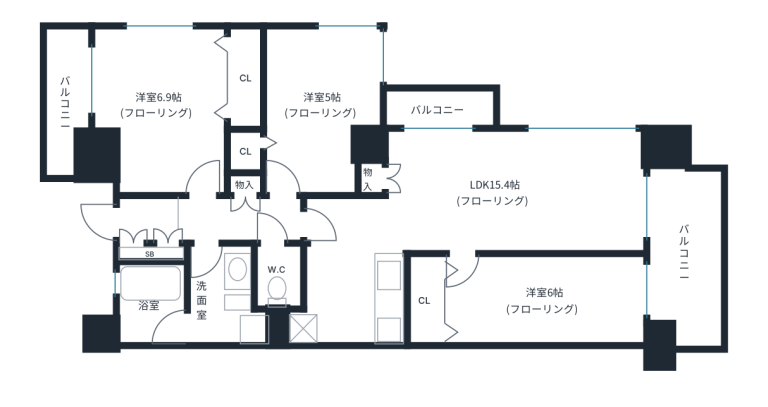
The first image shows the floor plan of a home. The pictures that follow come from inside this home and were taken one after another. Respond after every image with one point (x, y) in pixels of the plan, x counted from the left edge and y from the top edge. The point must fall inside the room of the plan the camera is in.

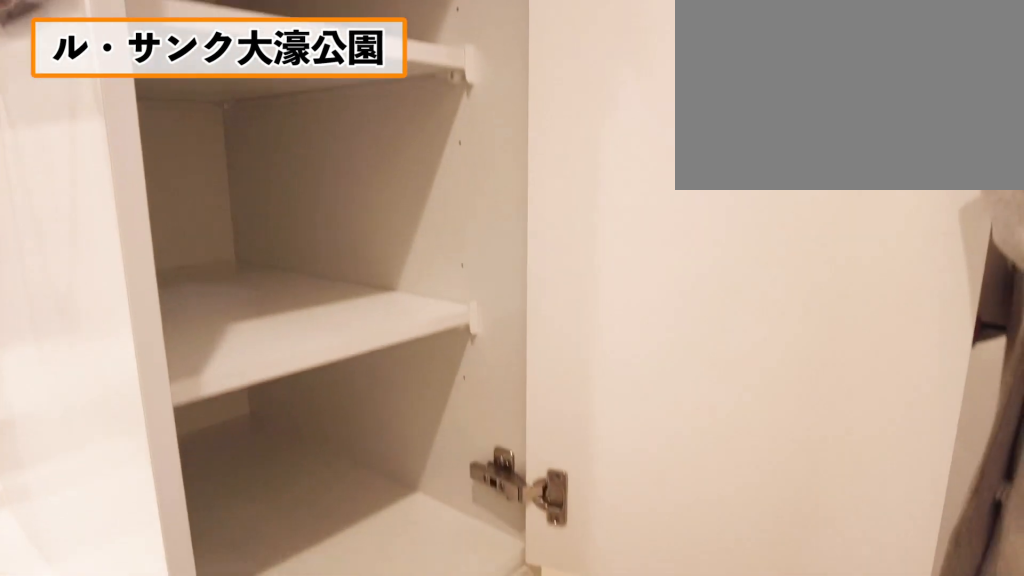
(213, 282)
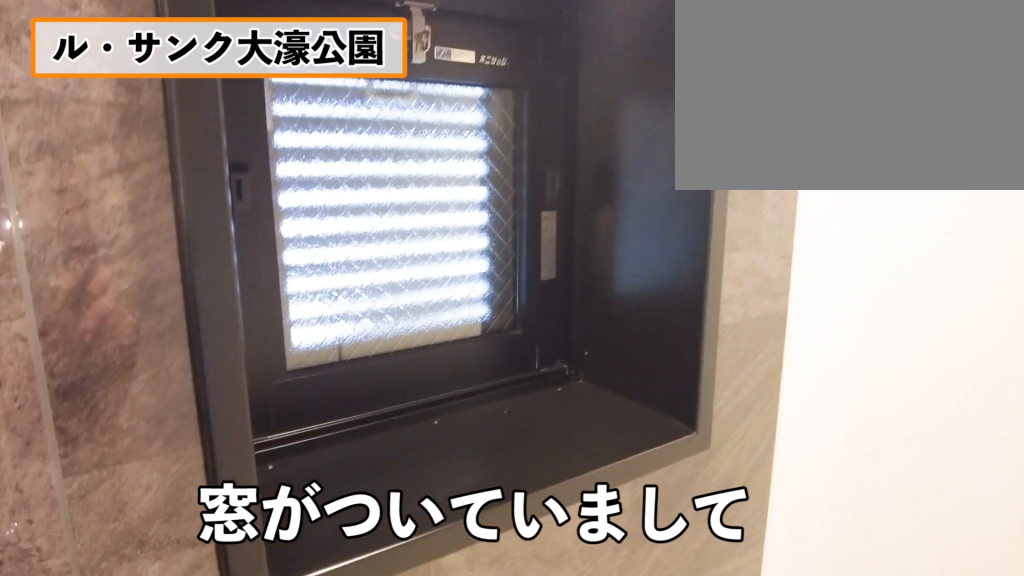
(163, 309)
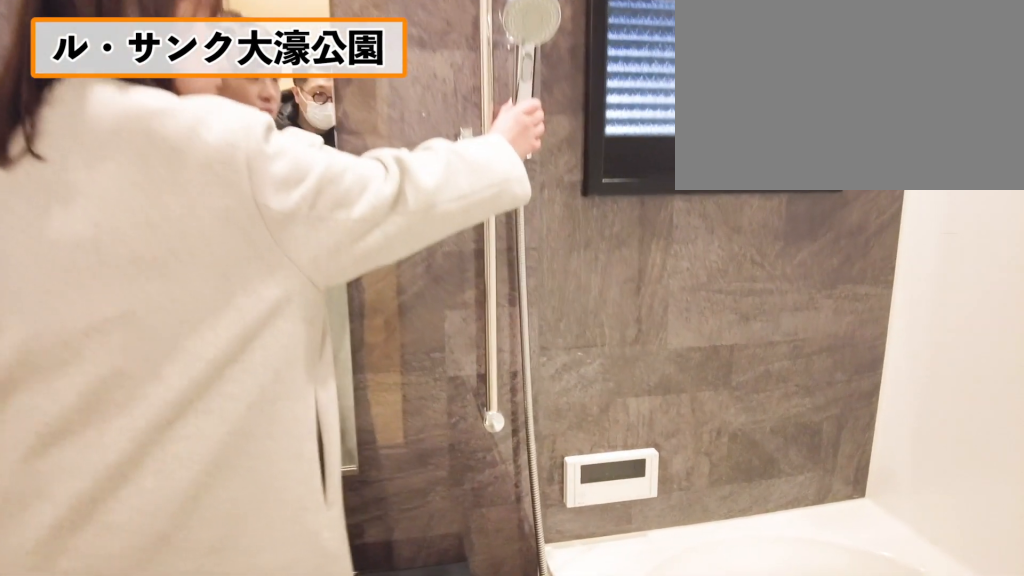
(163, 309)
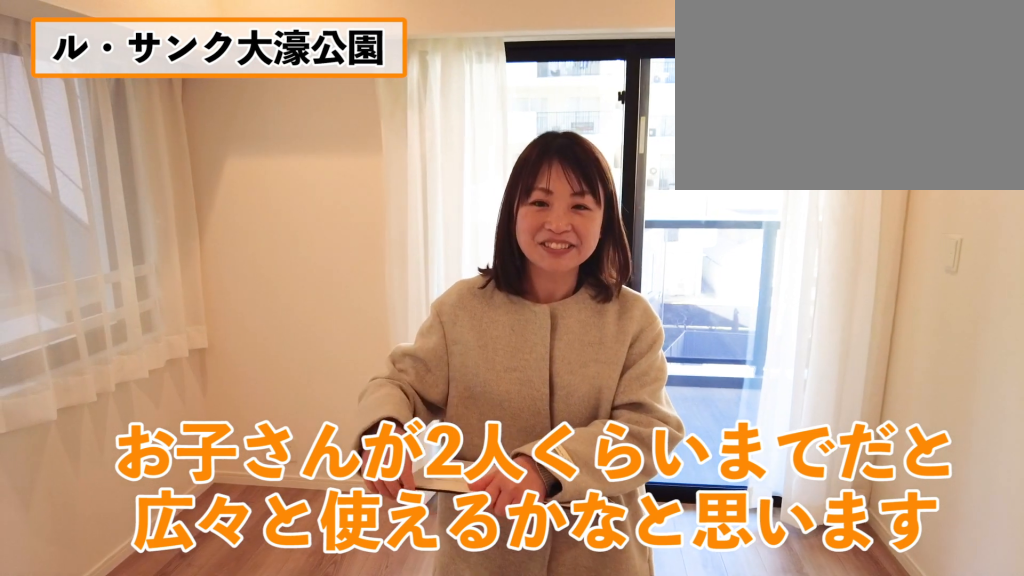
(505, 197)
